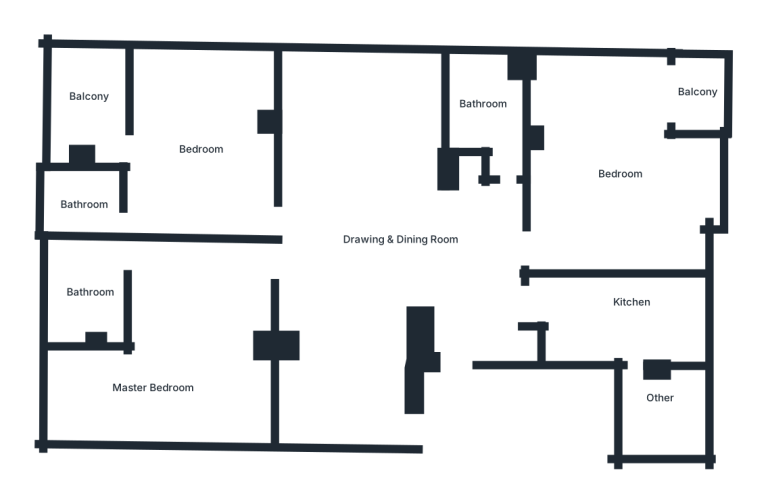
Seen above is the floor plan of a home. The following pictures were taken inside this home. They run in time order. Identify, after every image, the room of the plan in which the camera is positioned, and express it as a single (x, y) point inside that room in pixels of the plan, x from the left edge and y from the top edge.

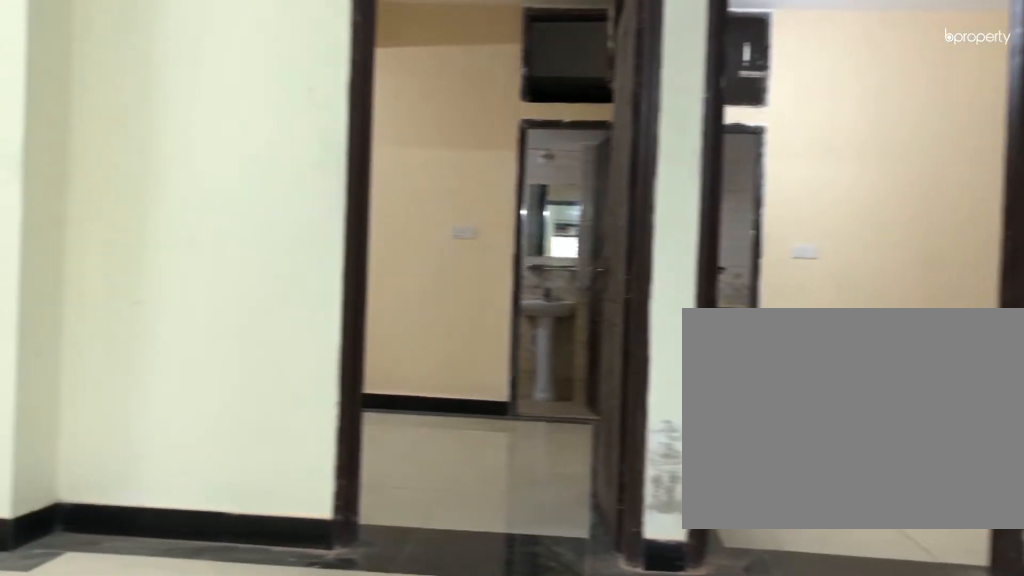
(419, 252)
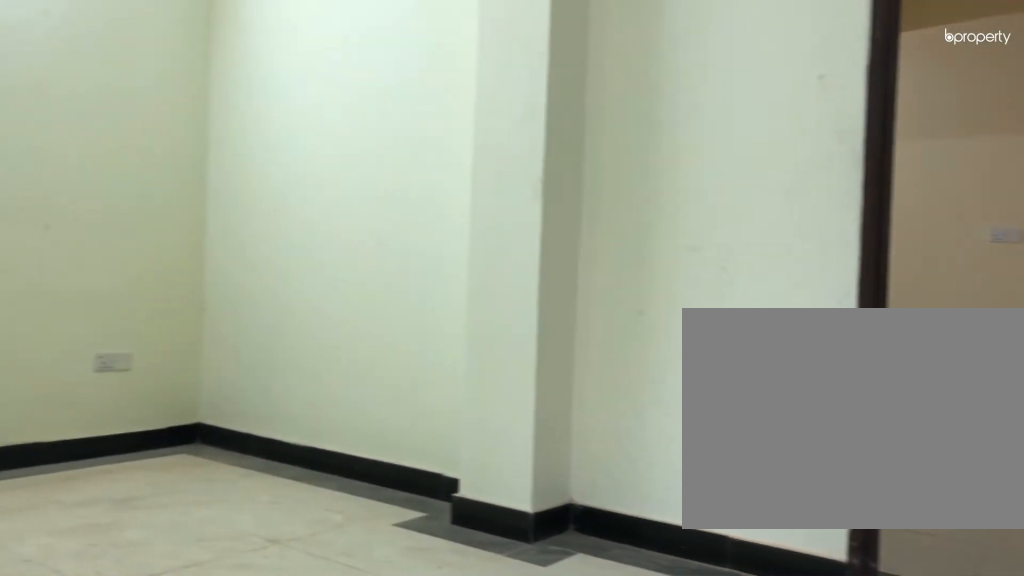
(419, 252)
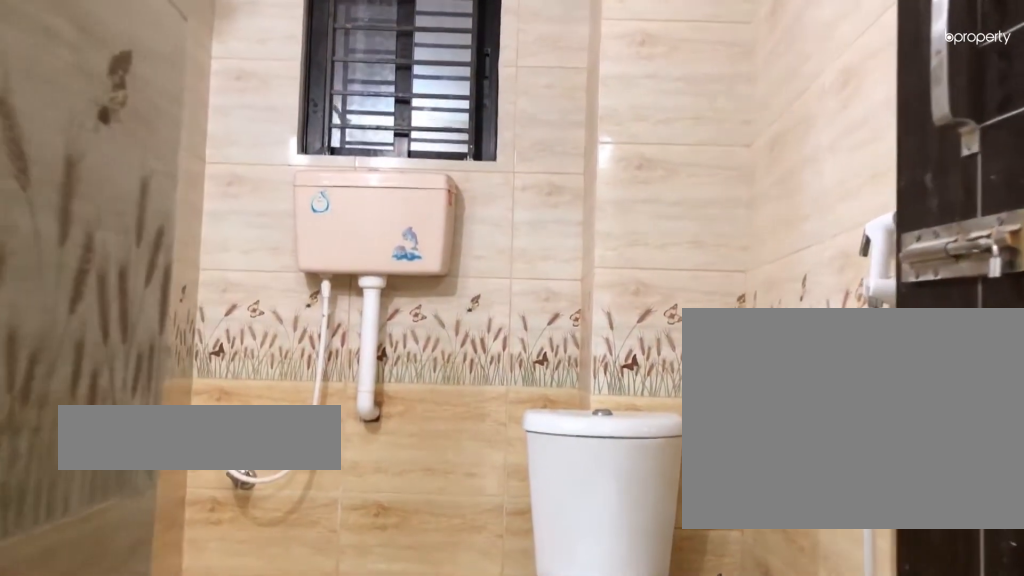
(494, 101)
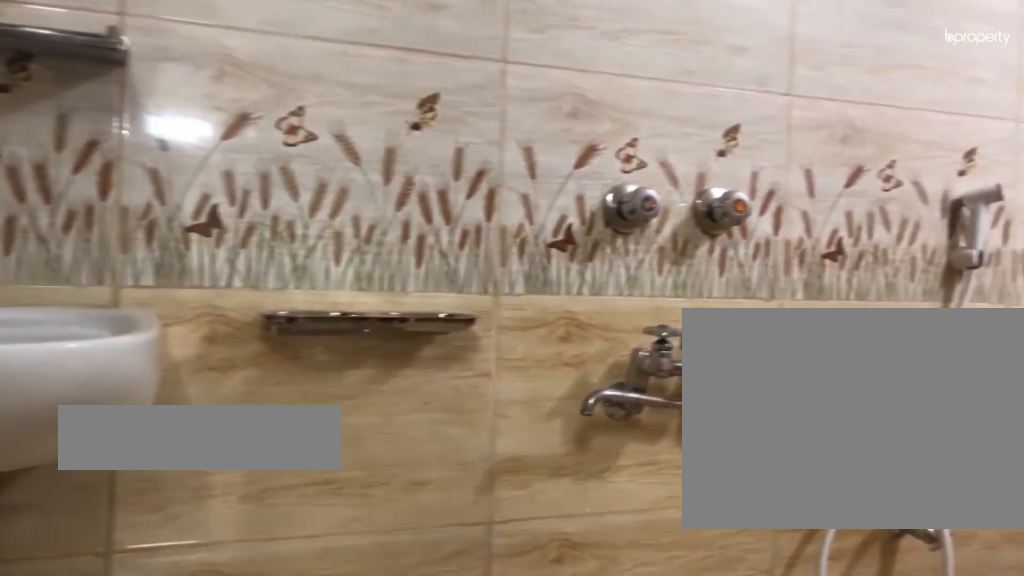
(83, 198)
